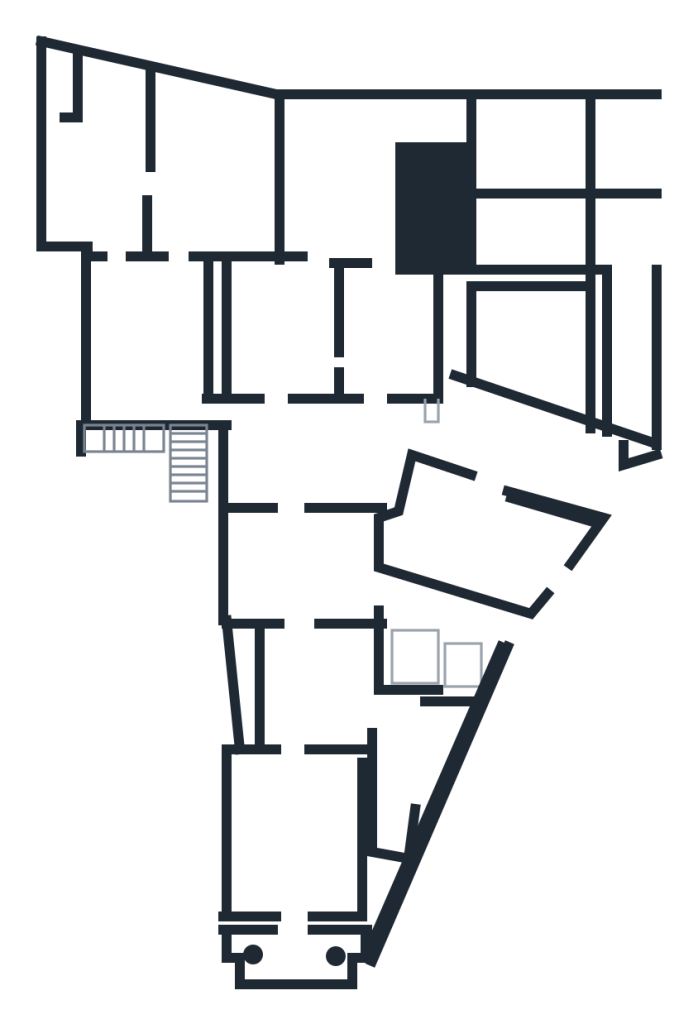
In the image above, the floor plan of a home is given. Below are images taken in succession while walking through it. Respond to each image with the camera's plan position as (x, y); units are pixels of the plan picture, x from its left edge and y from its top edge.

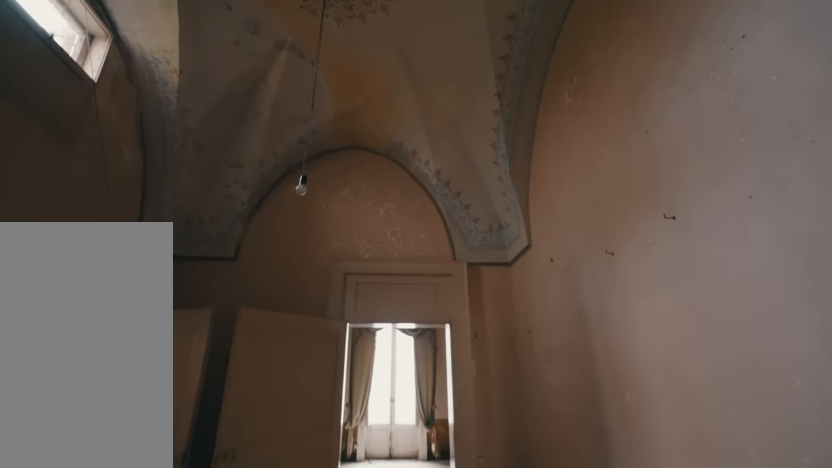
(305, 699)
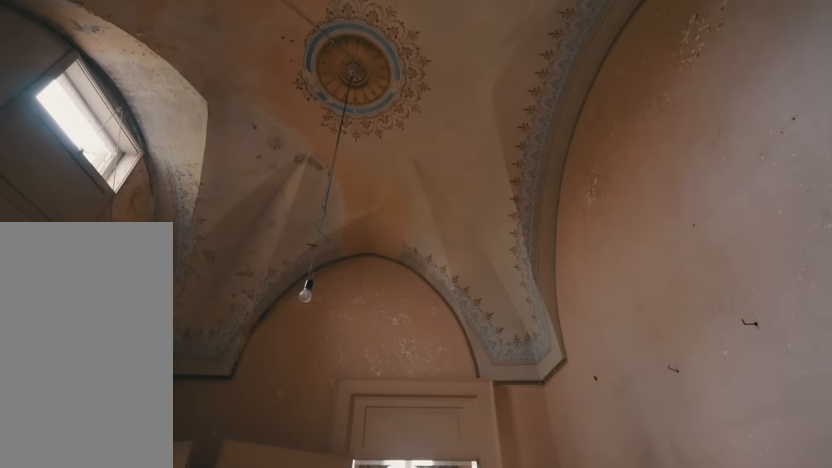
(305, 699)
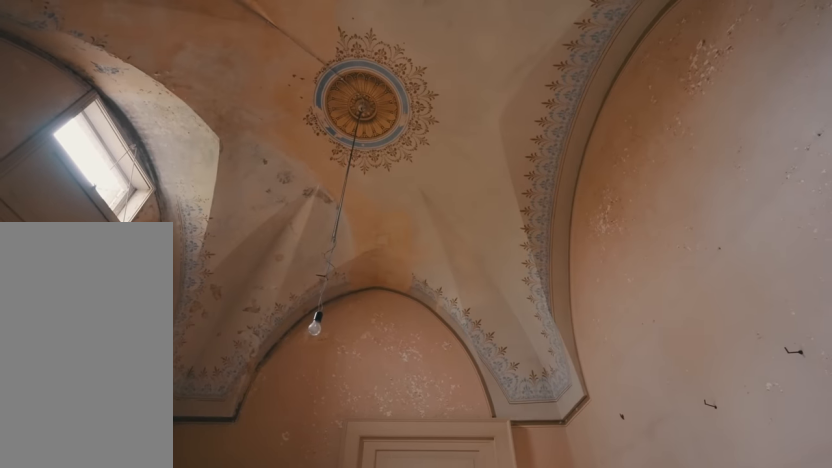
(305, 699)
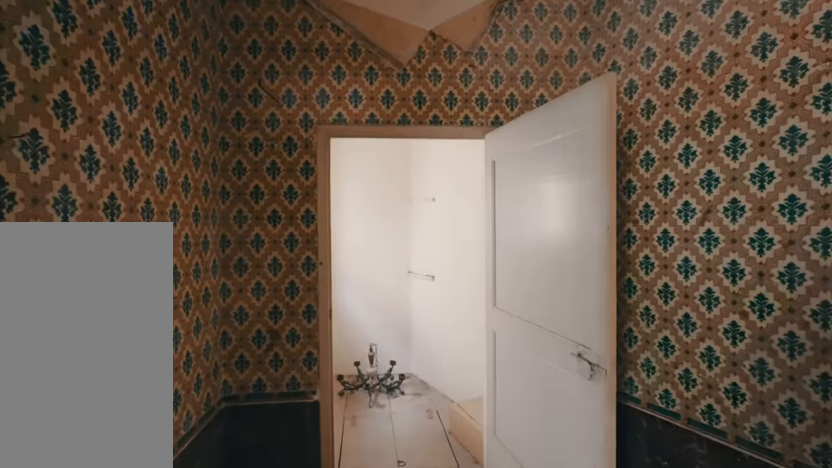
(398, 767)
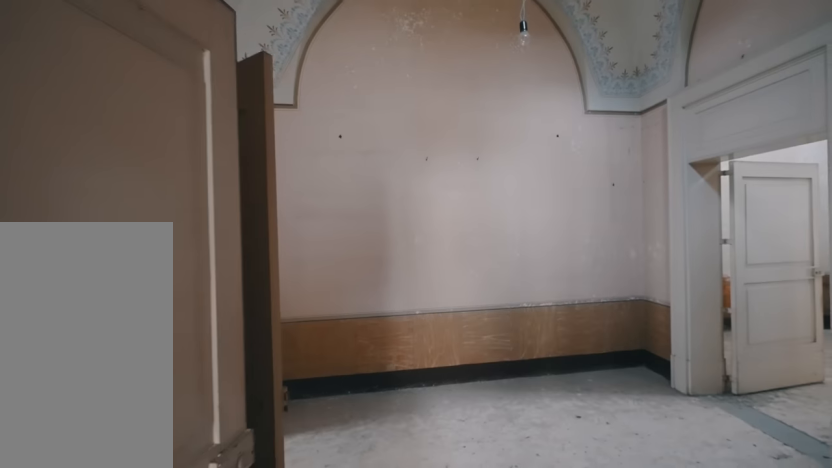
(321, 711)
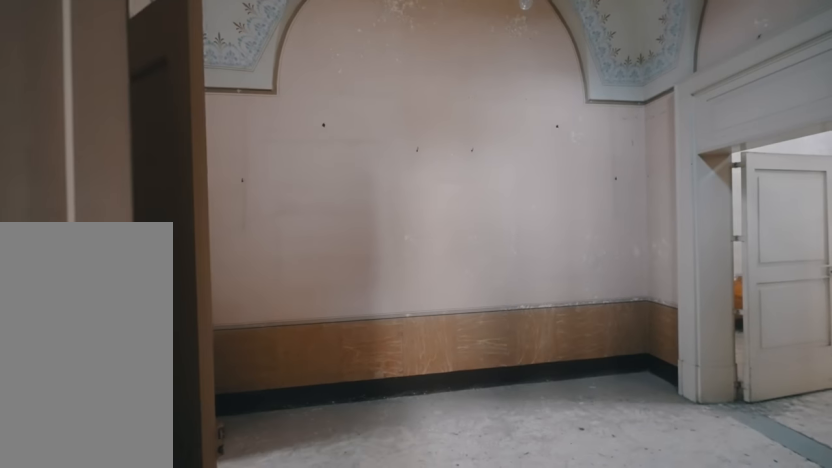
(300, 700)
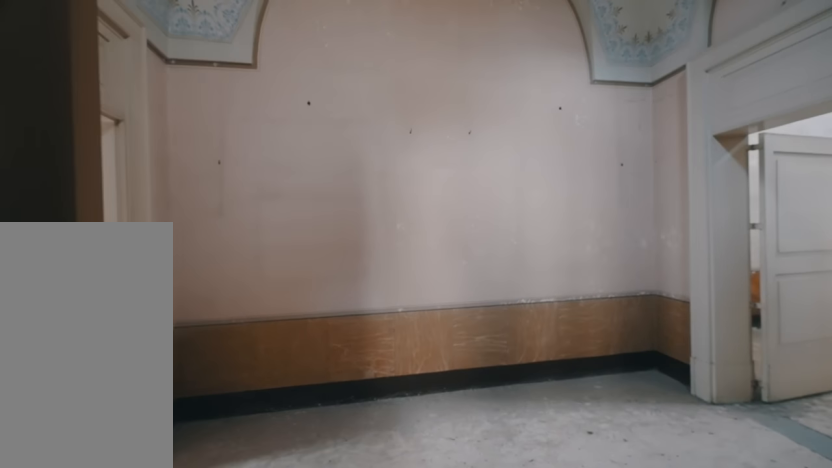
(297, 702)
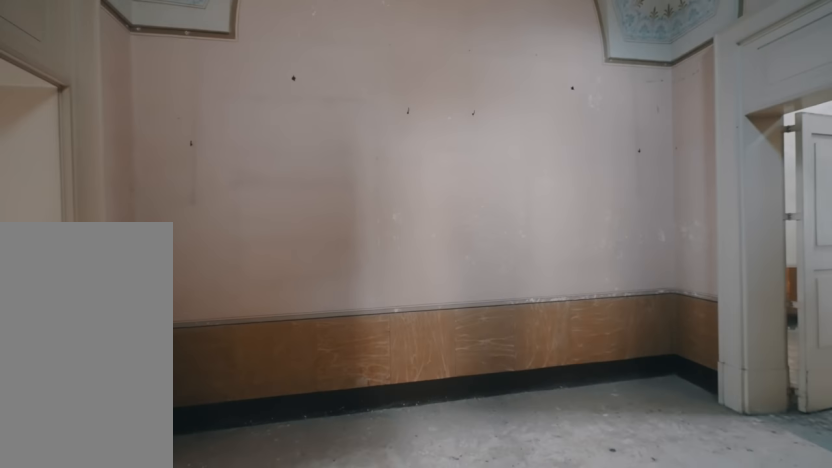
(296, 707)
